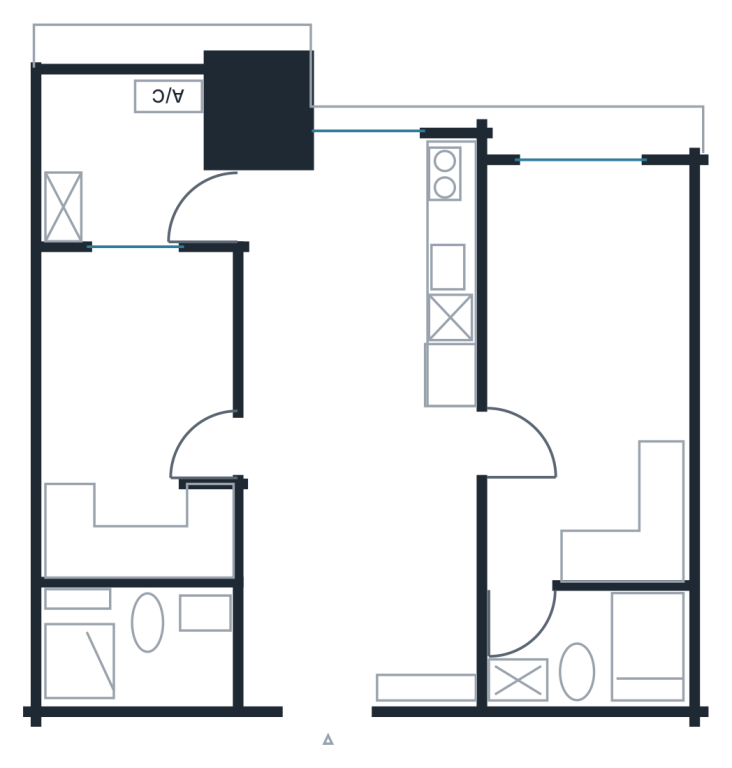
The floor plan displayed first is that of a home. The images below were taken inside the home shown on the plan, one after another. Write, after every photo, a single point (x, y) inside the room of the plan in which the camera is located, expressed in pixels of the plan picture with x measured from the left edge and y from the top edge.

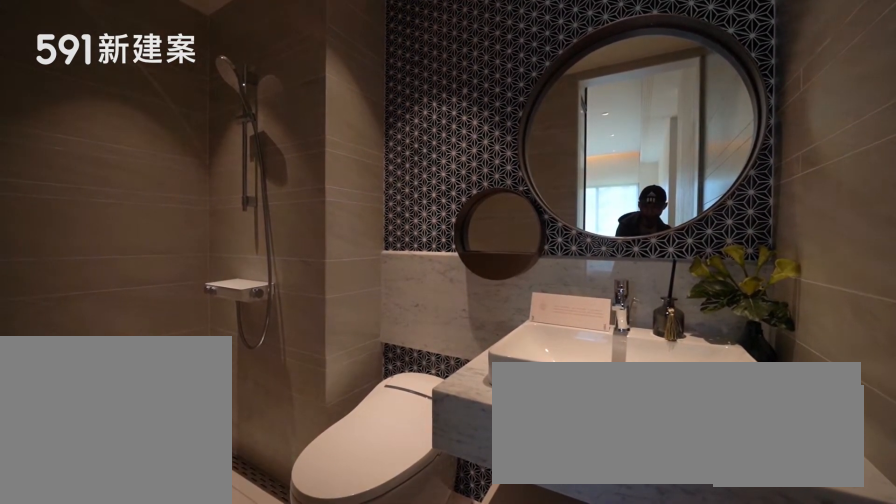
(588, 642)
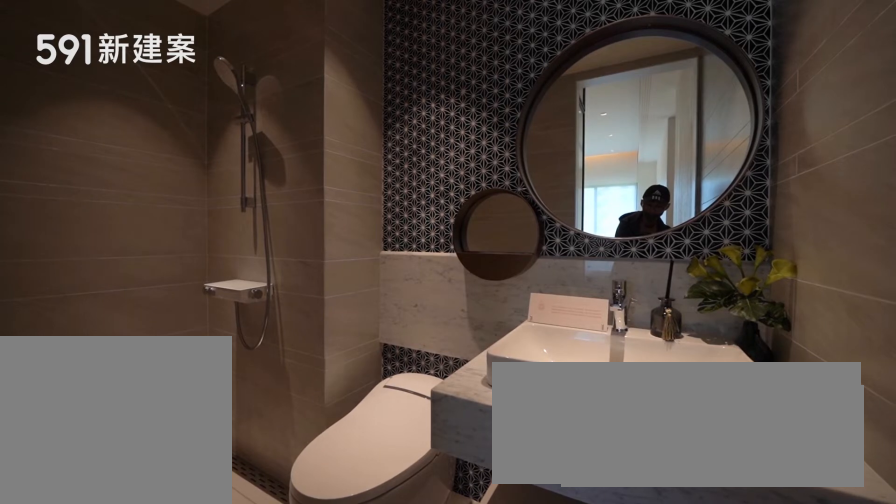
(588, 642)
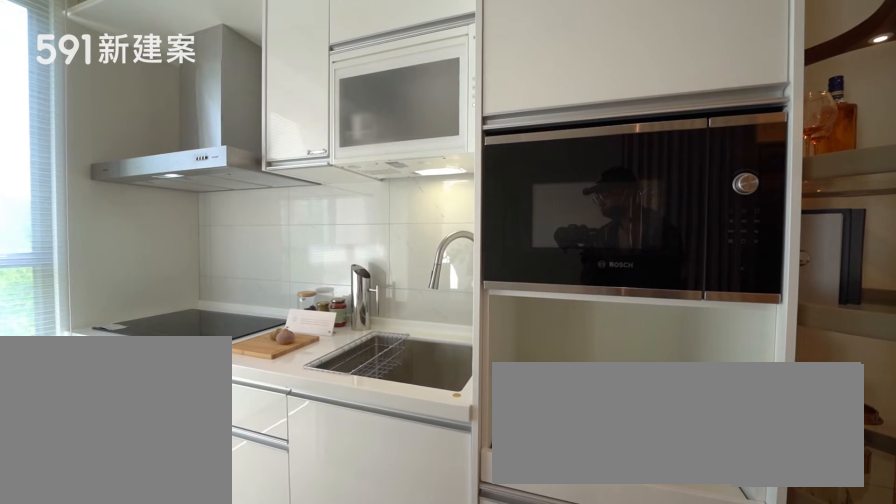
(433, 277)
